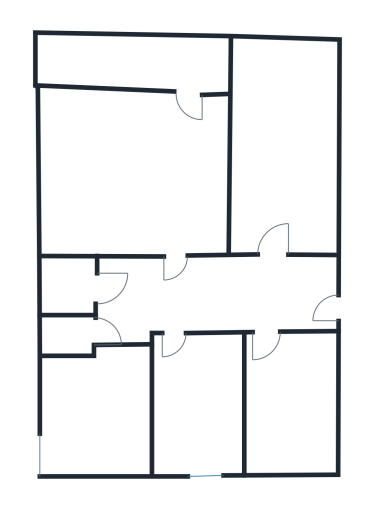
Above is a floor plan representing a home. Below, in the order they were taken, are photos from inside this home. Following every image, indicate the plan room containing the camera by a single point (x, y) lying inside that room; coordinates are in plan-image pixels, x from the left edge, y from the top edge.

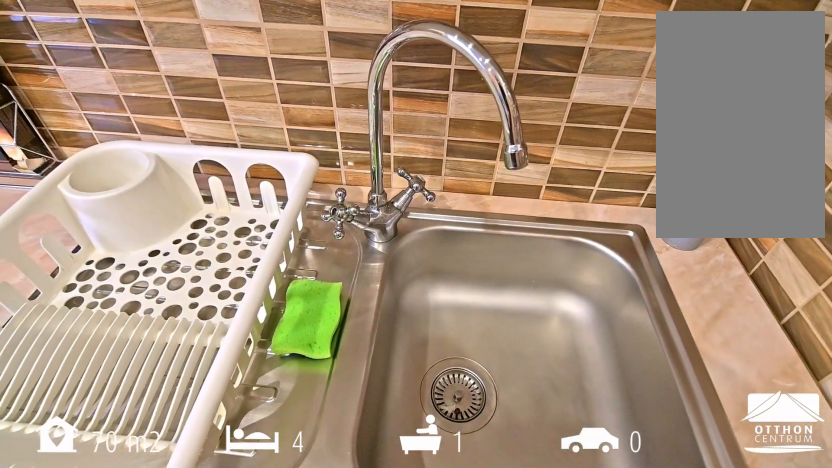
(96, 416)
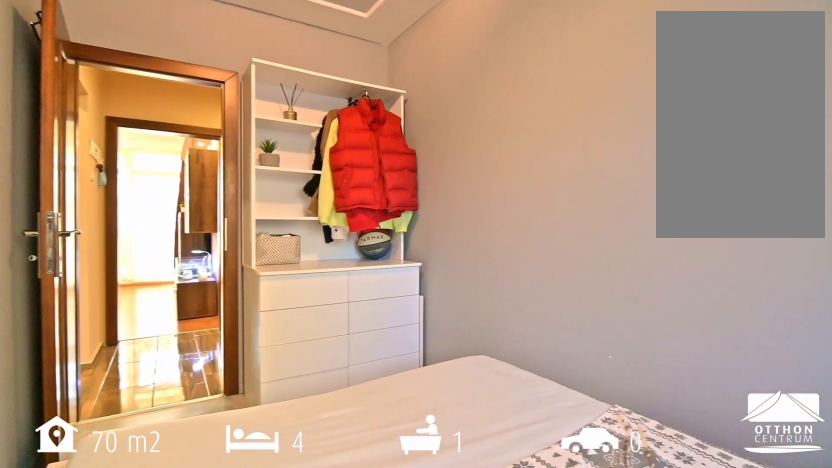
(199, 409)
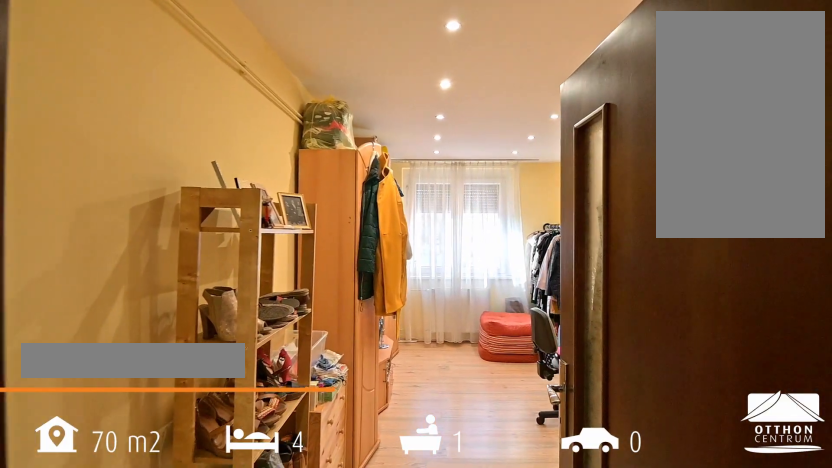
(283, 152)
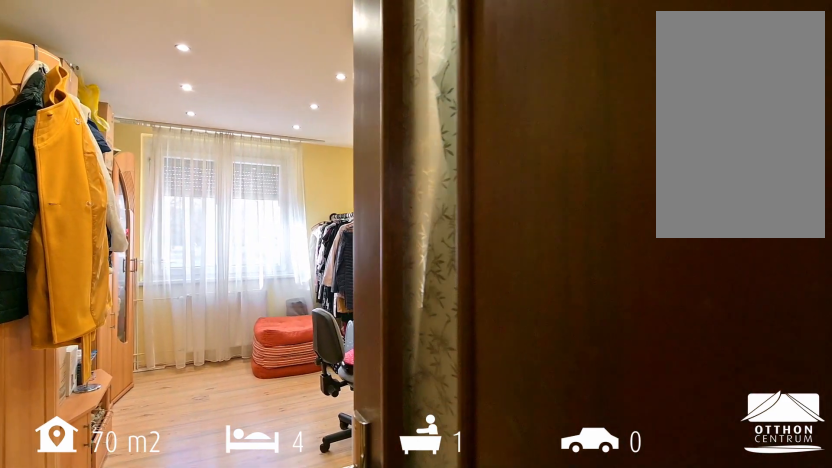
(284, 152)
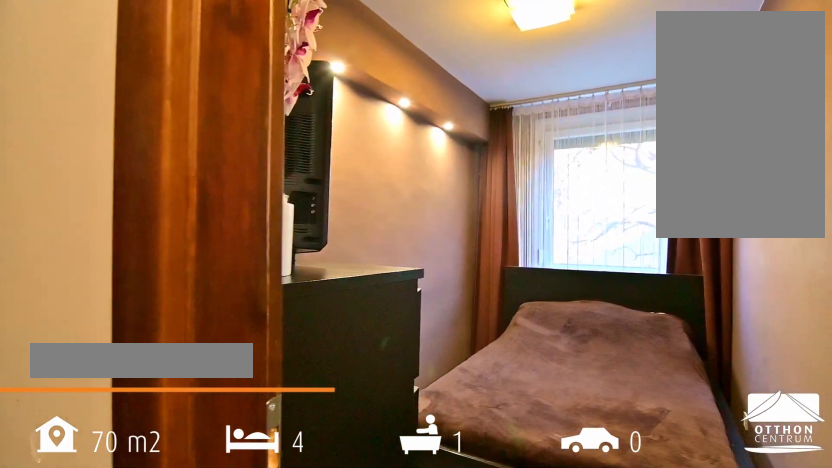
(293, 401)
